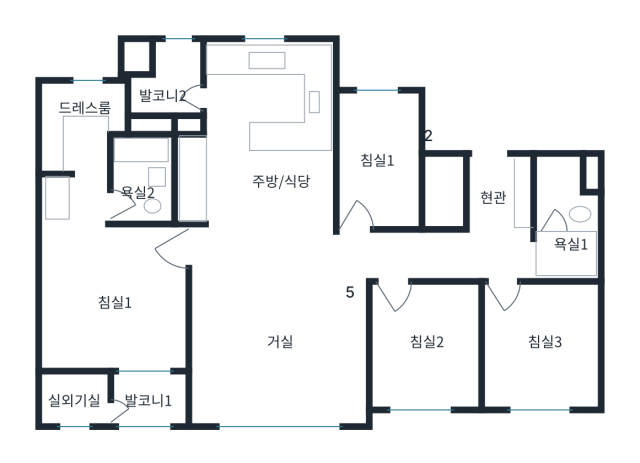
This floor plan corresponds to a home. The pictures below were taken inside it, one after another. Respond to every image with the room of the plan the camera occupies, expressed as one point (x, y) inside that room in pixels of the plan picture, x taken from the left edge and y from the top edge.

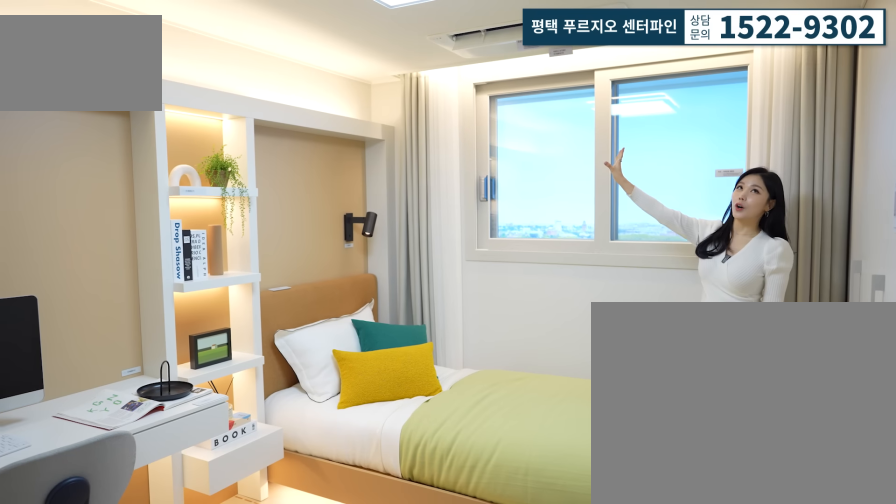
(543, 348)
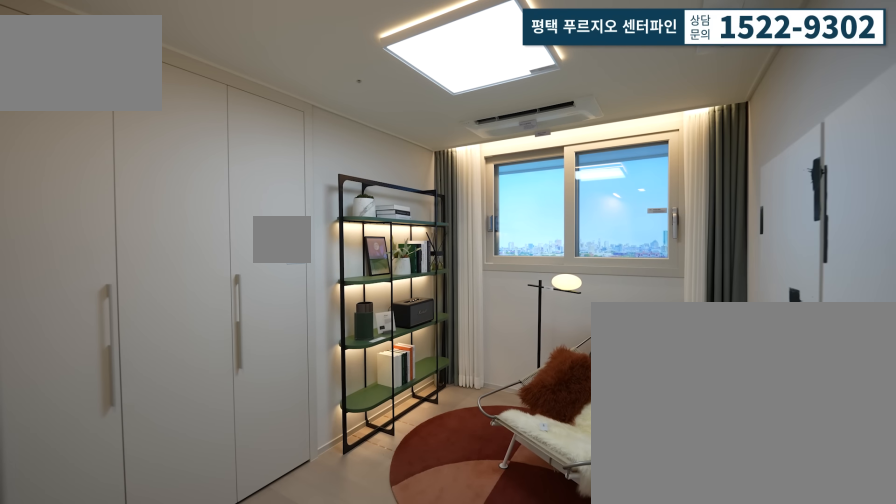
(428, 360)
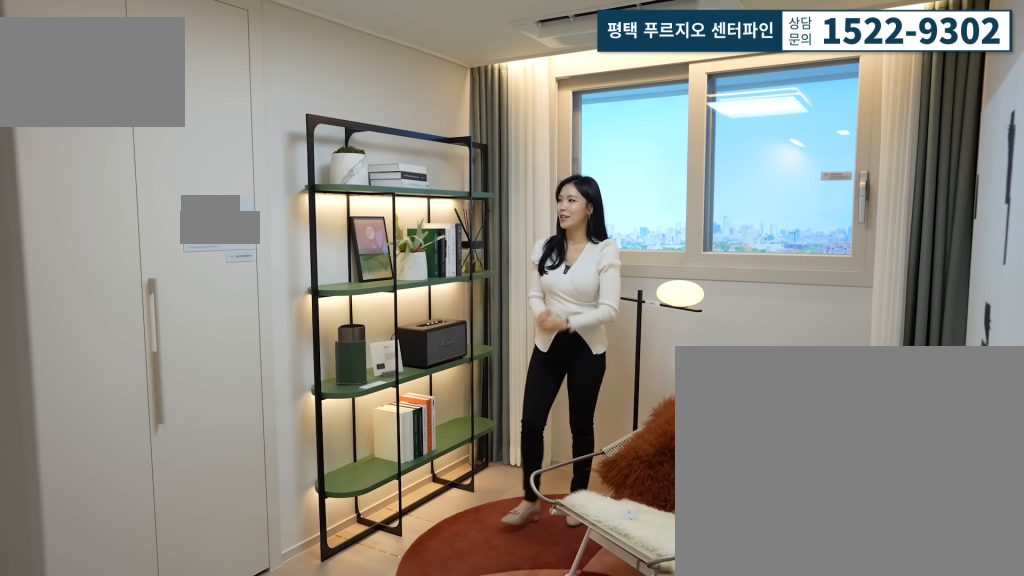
(428, 361)
